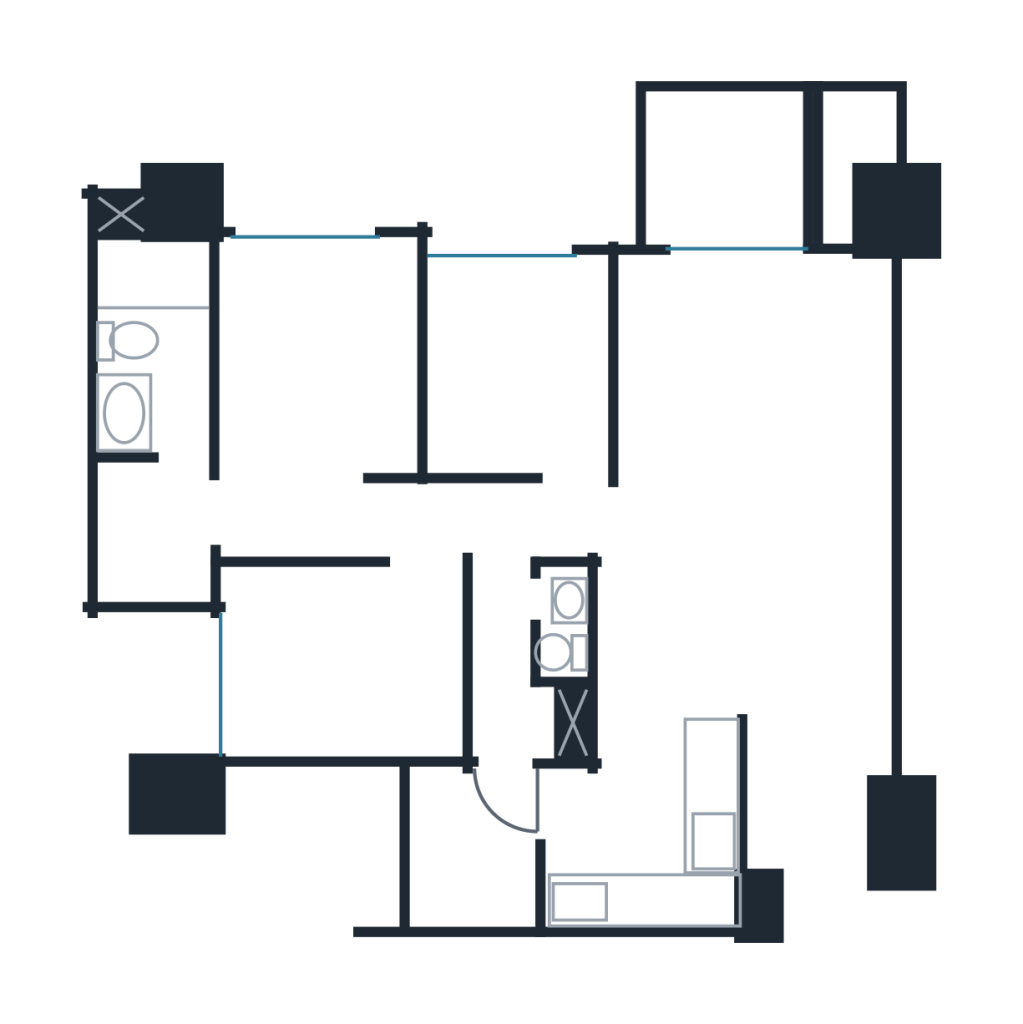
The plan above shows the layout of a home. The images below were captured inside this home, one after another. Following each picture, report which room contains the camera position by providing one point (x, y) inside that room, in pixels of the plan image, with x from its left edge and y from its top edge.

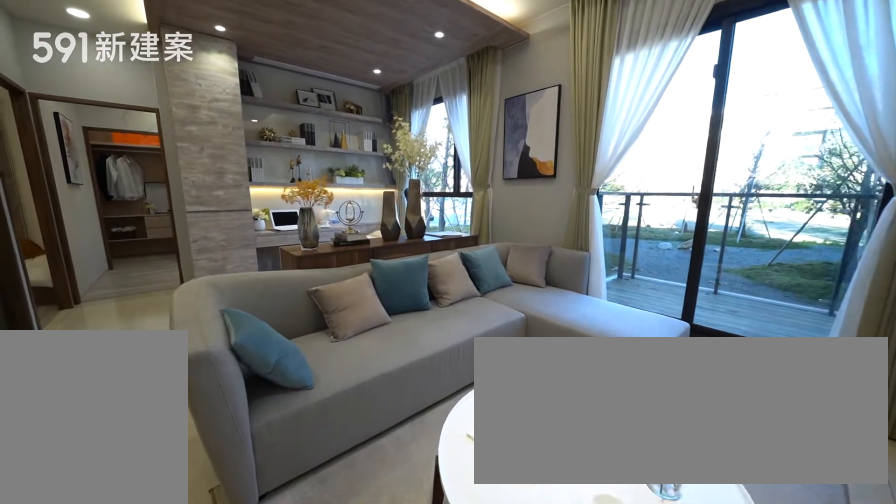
(823, 792)
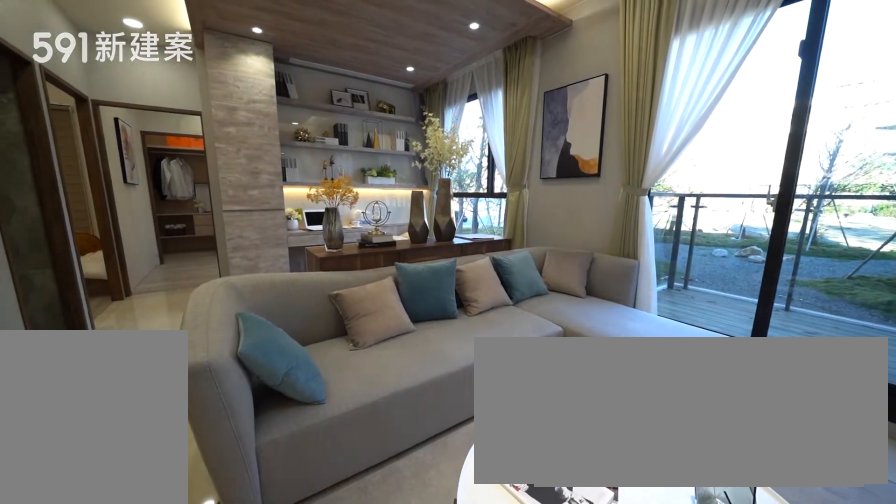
(762, 371)
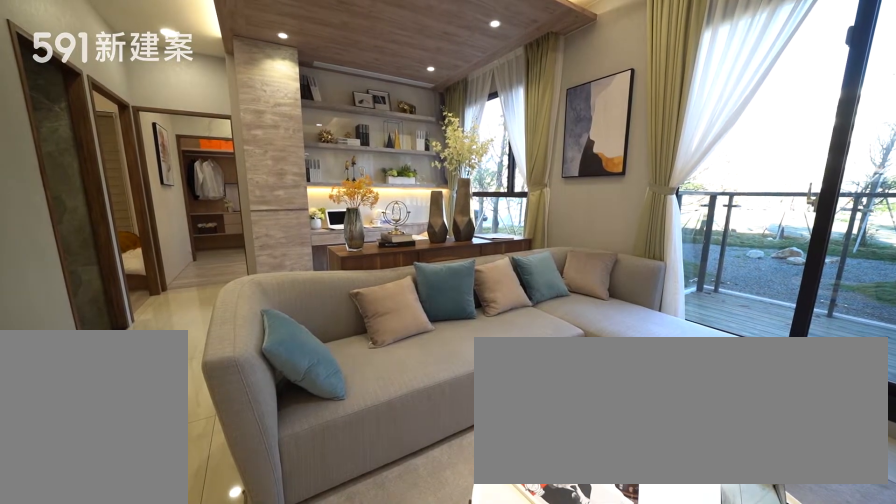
(762, 371)
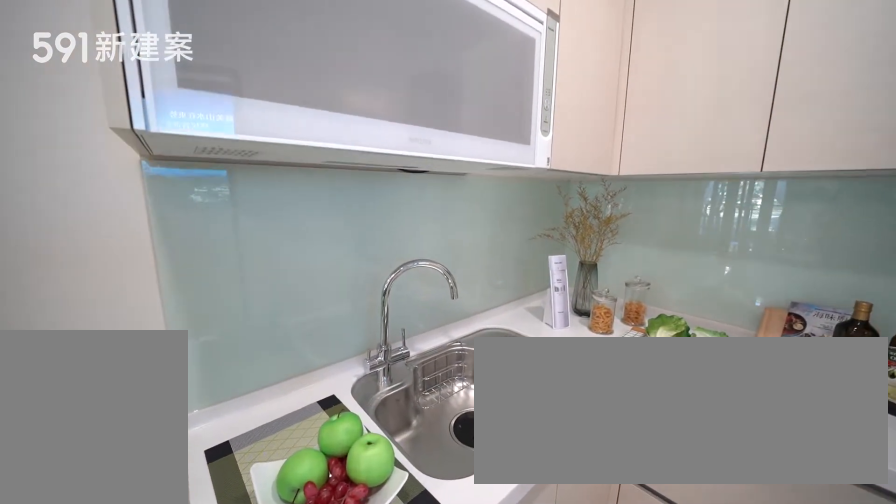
(647, 845)
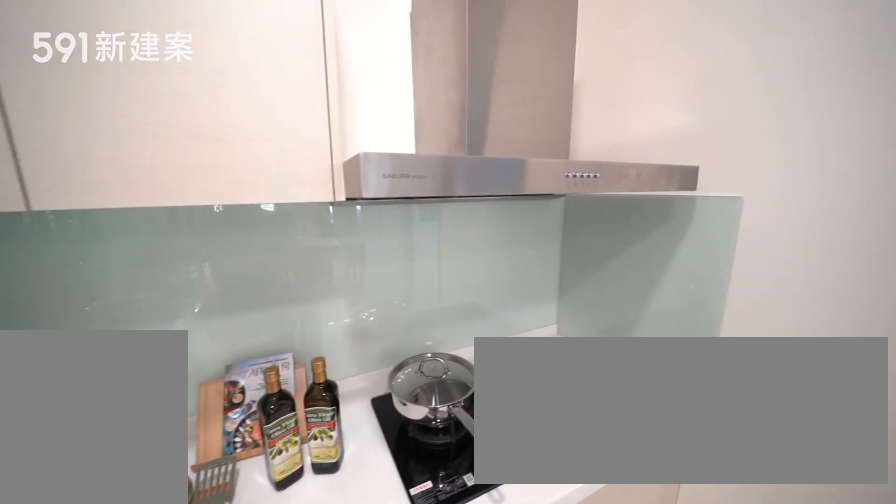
(647, 845)
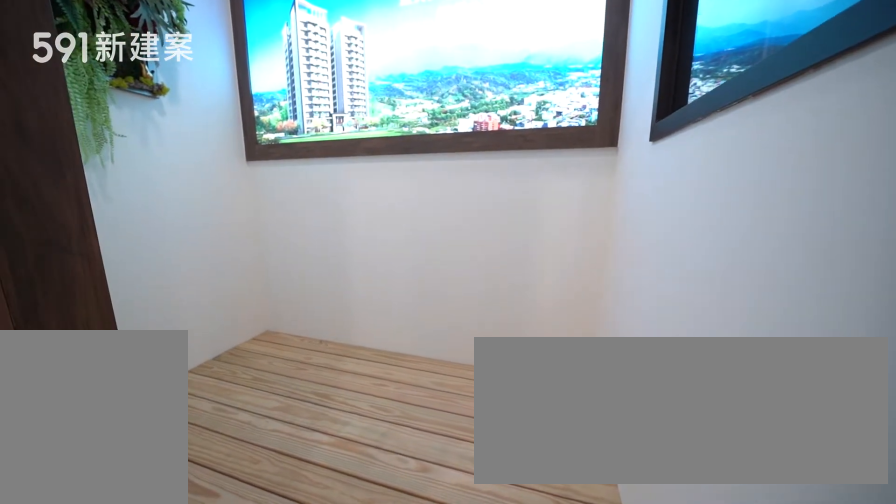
(471, 844)
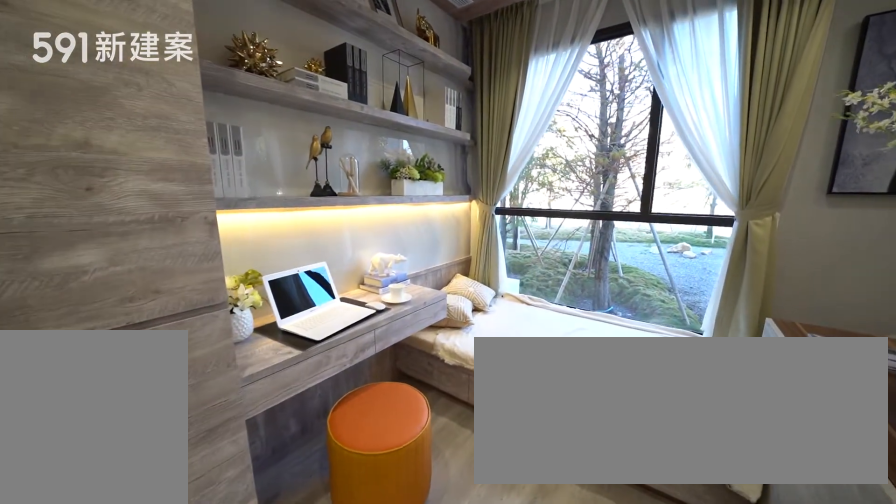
(519, 362)
